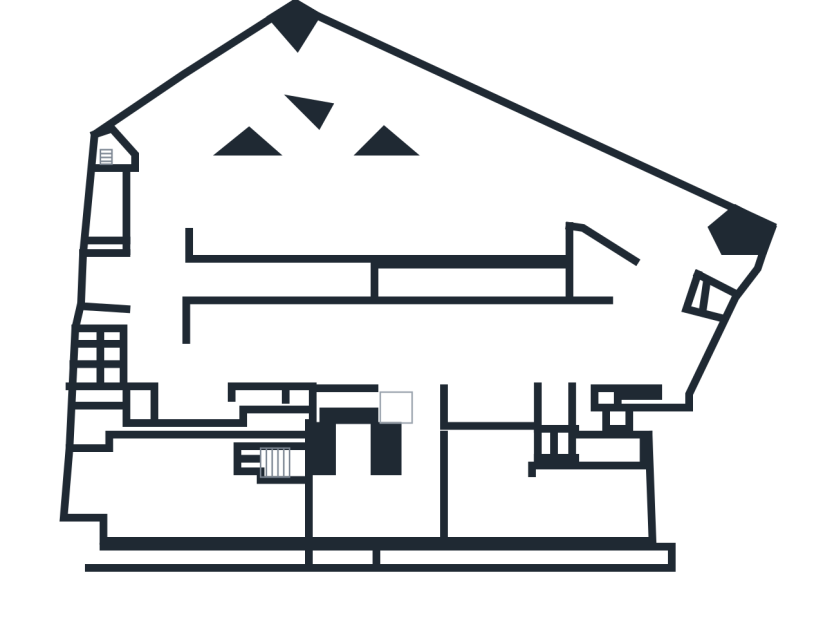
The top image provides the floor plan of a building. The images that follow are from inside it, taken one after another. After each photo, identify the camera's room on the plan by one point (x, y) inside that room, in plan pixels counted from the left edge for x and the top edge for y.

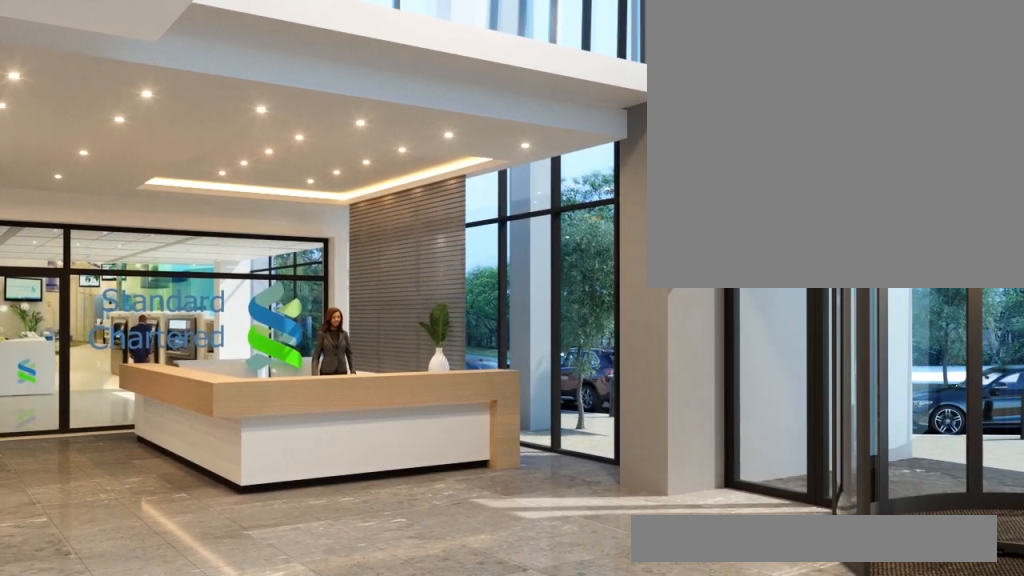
(534, 499)
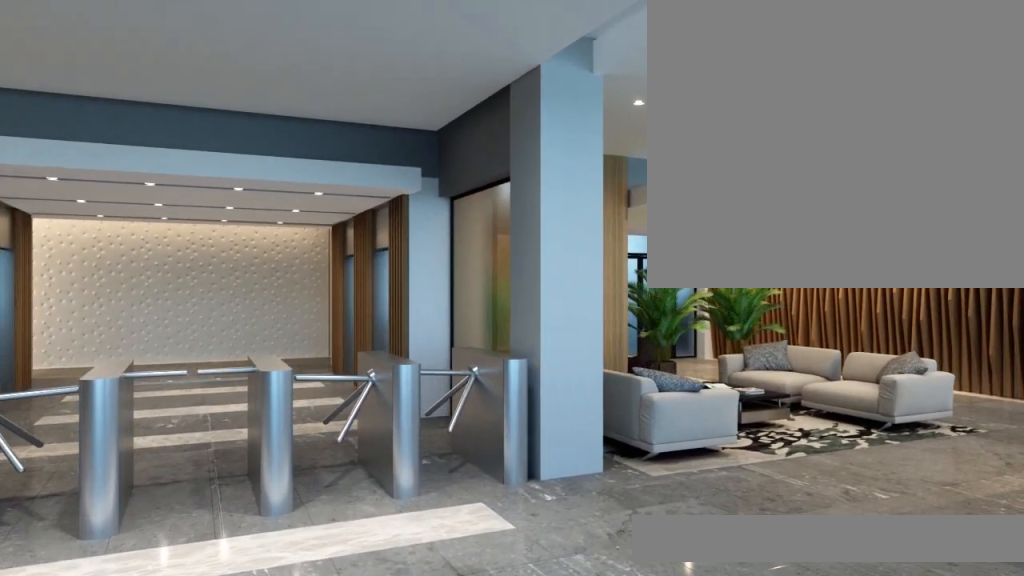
(368, 508)
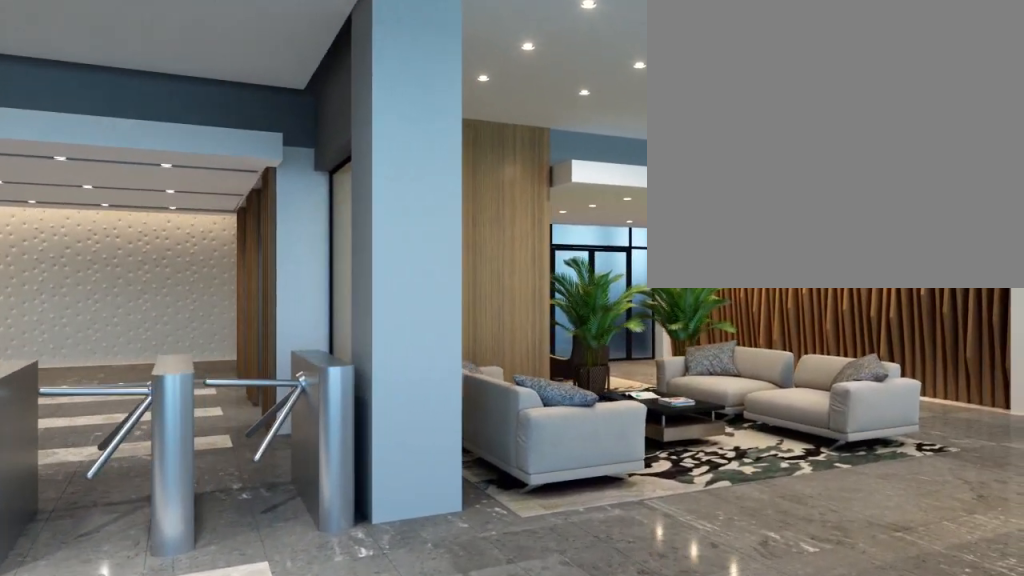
(369, 508)
